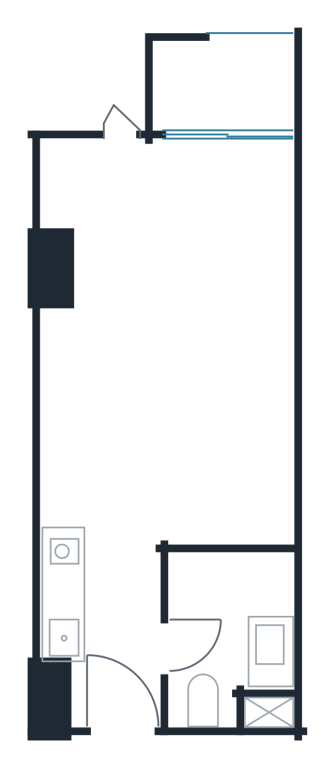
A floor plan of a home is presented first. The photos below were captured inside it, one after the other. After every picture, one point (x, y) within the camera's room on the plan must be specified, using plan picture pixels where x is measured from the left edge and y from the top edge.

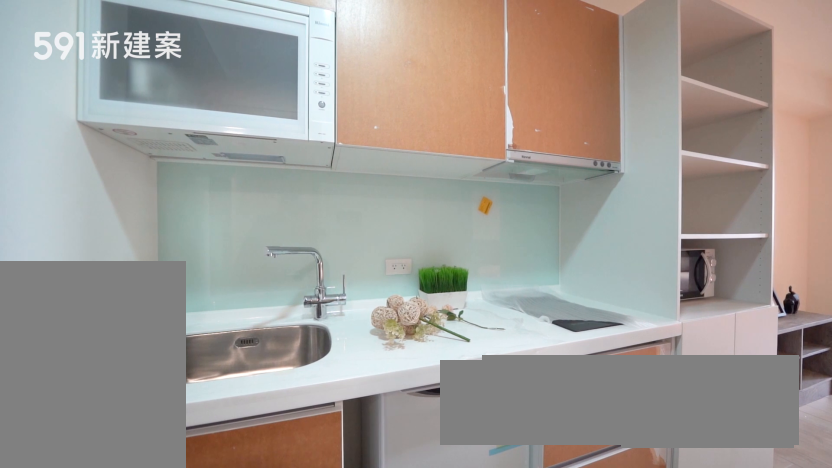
(99, 563)
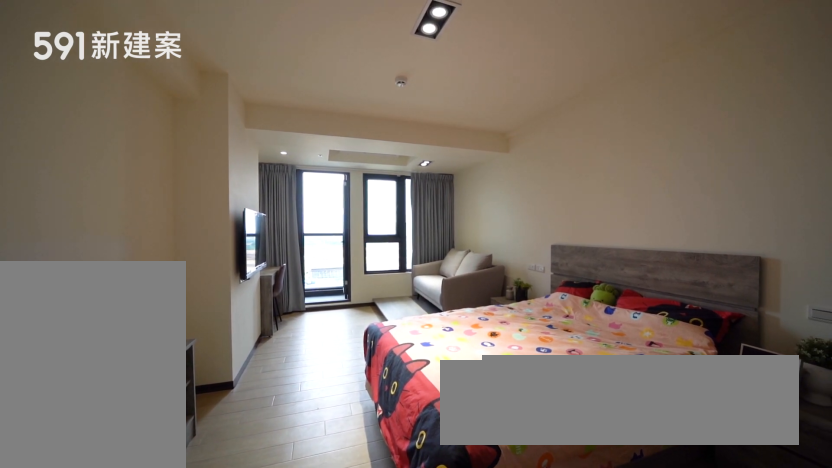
(167, 421)
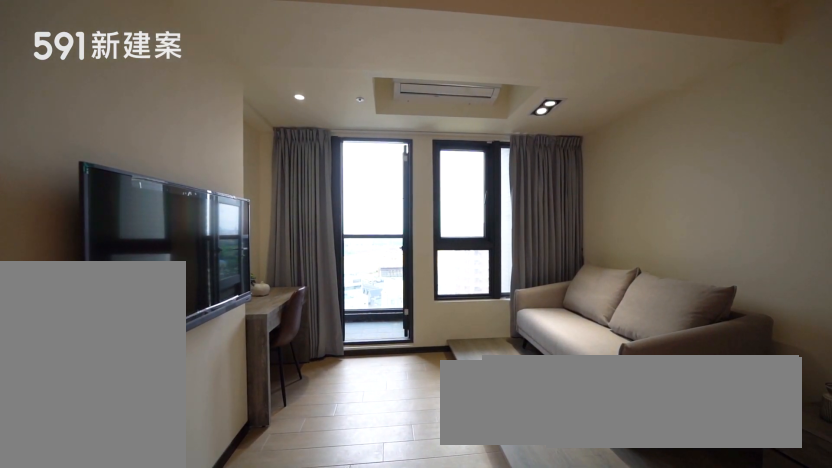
(170, 220)
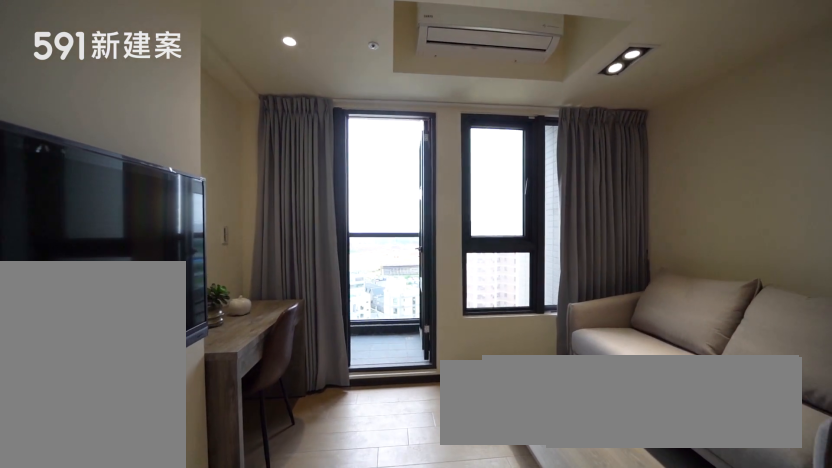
(170, 220)
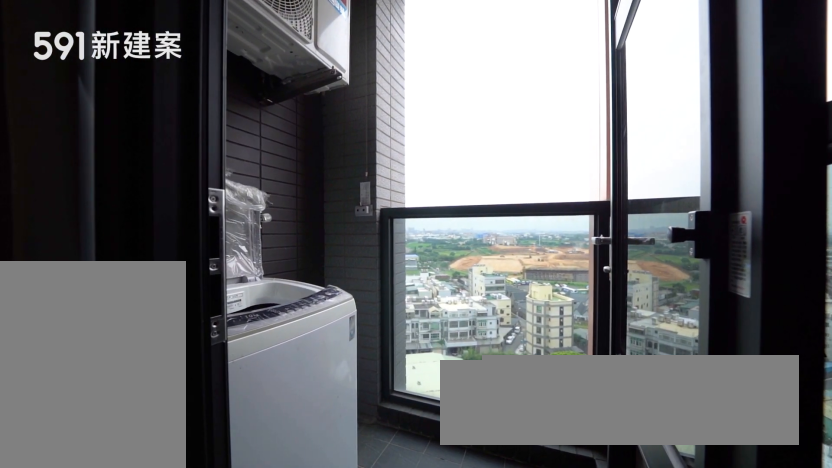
(225, 83)
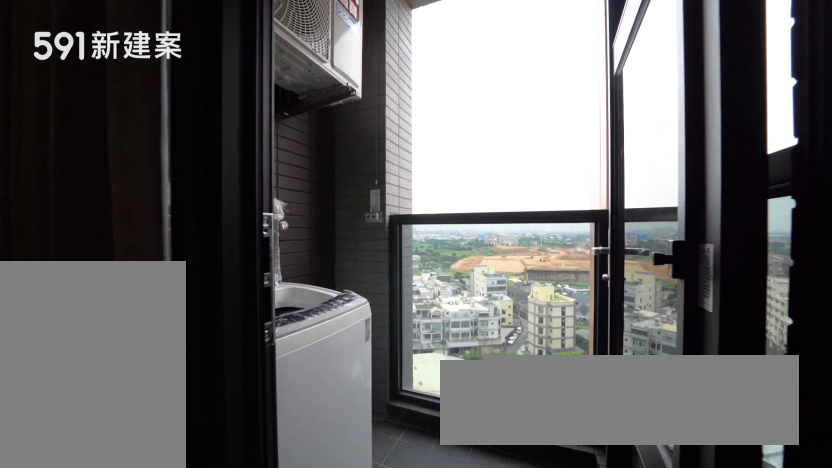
(225, 83)
